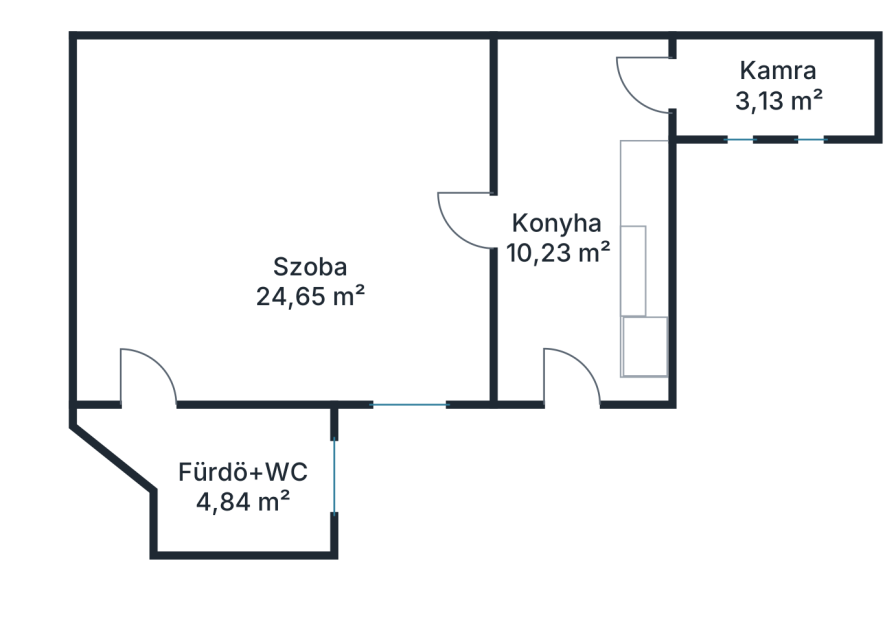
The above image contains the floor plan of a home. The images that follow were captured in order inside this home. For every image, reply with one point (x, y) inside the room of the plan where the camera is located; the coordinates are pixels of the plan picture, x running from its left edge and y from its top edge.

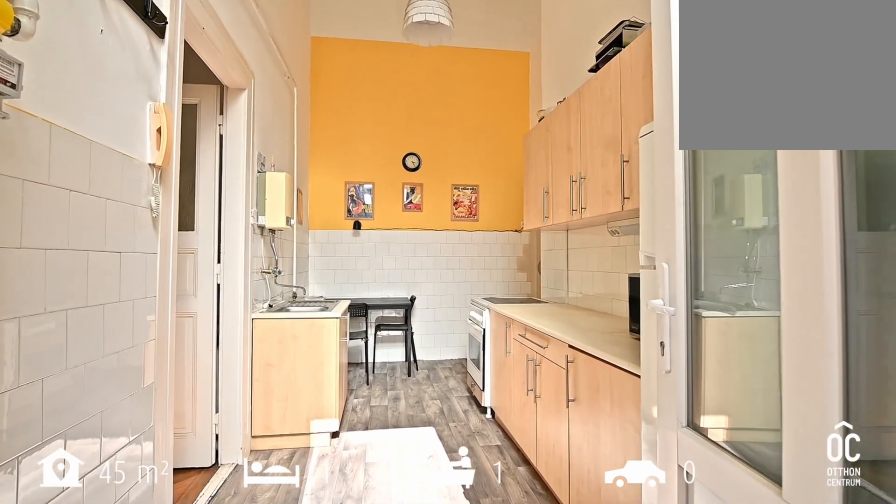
(558, 333)
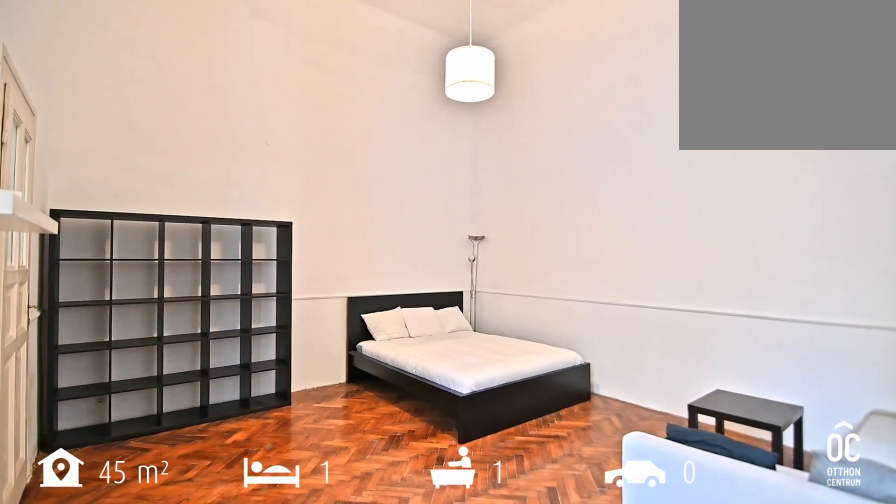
(284, 190)
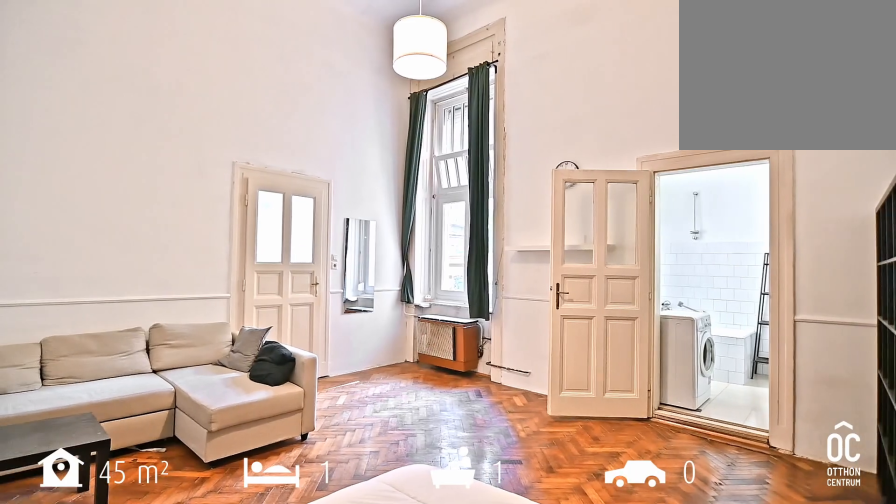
(284, 189)
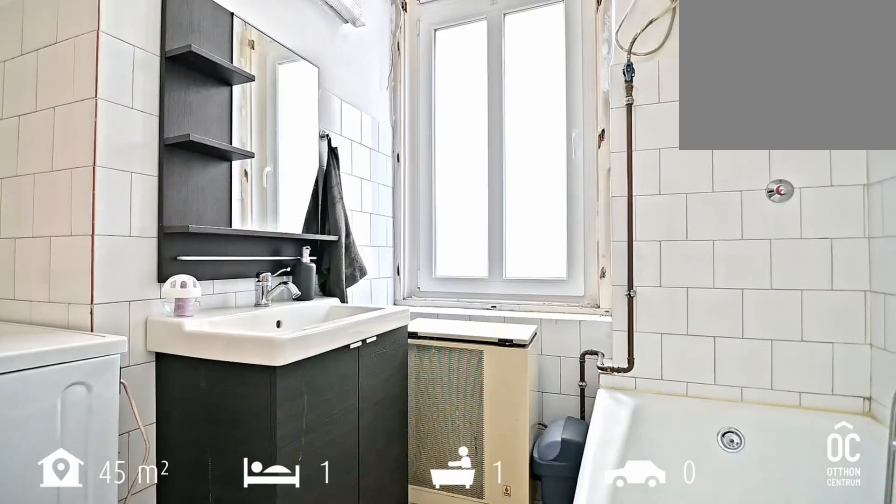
(241, 477)
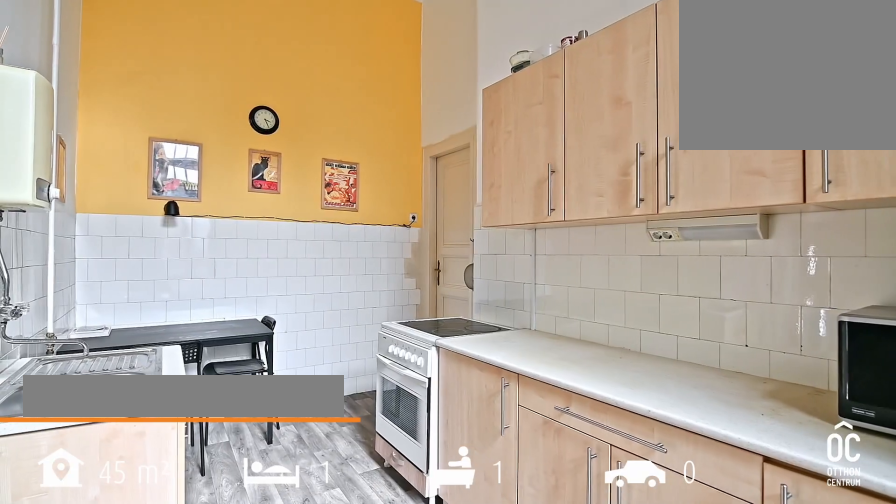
(557, 190)
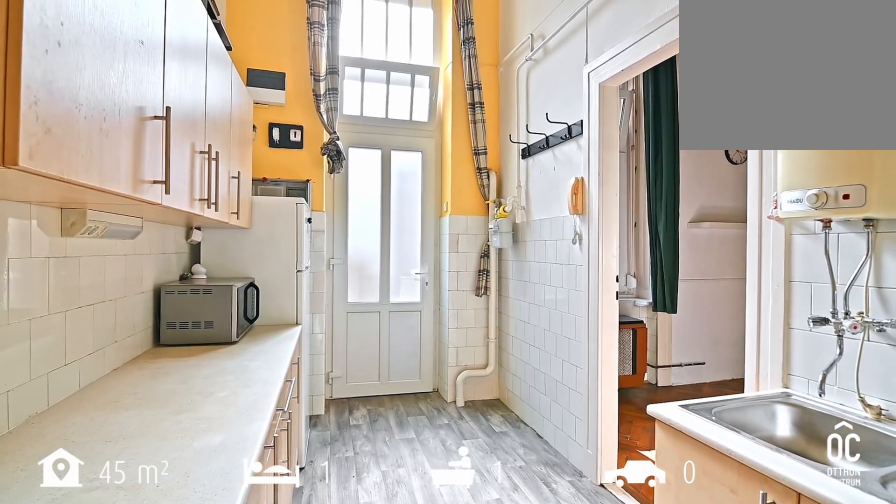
(556, 189)
